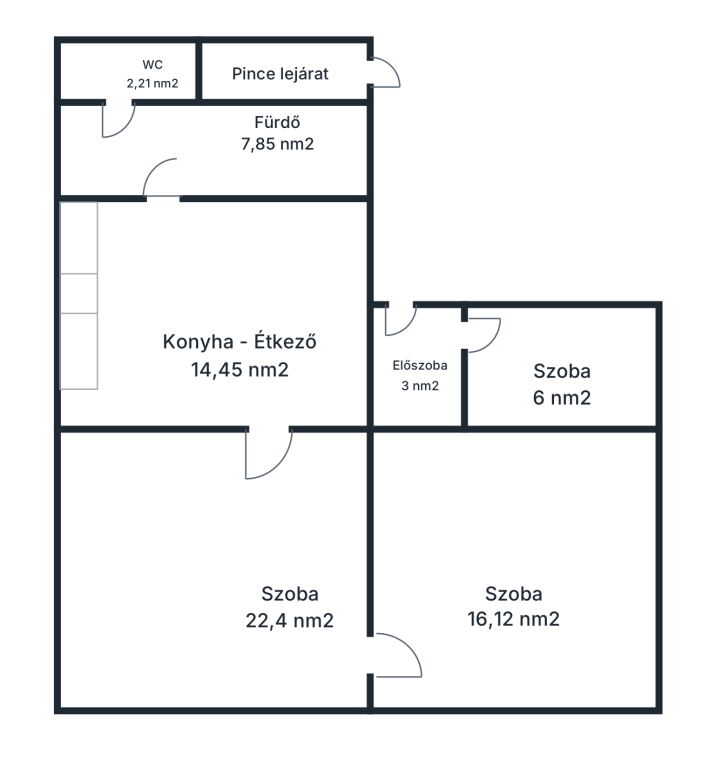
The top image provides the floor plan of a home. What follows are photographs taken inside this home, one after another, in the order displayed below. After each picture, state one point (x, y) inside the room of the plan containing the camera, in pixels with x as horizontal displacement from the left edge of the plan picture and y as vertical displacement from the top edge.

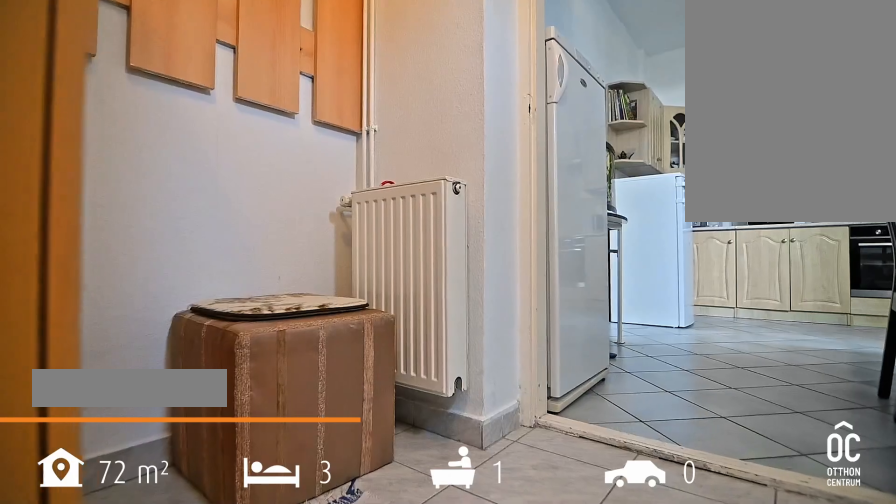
(415, 369)
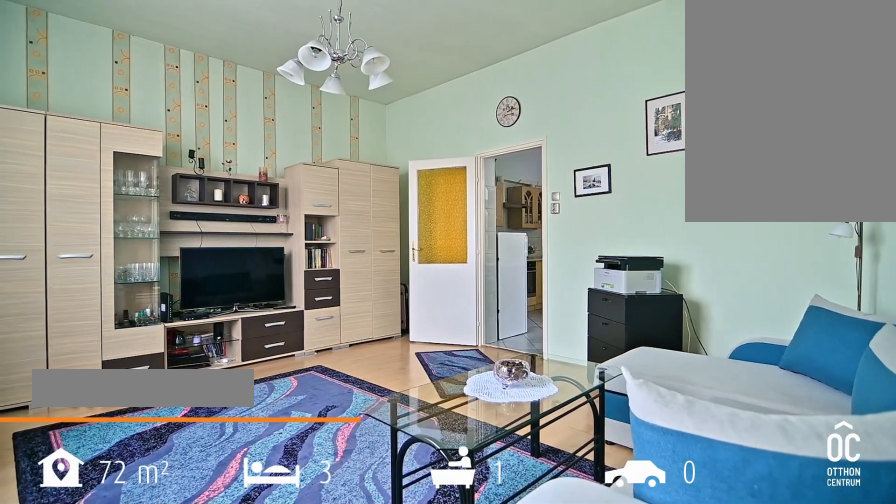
(215, 574)
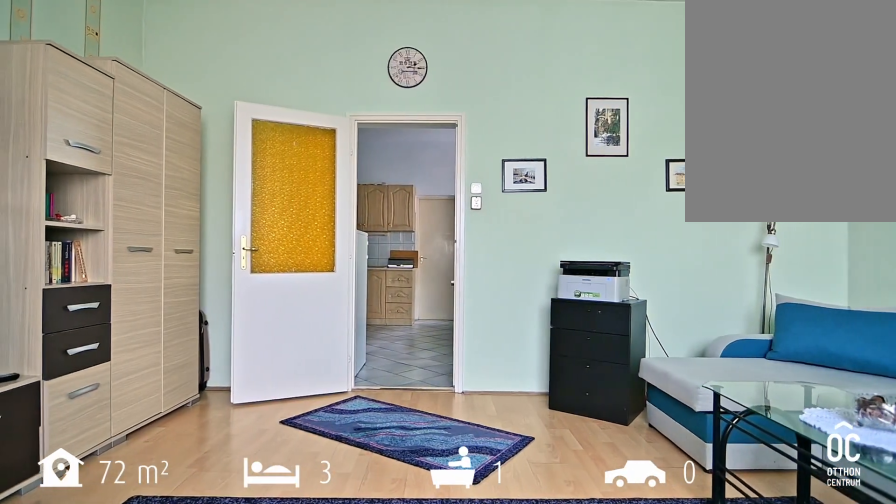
(215, 574)
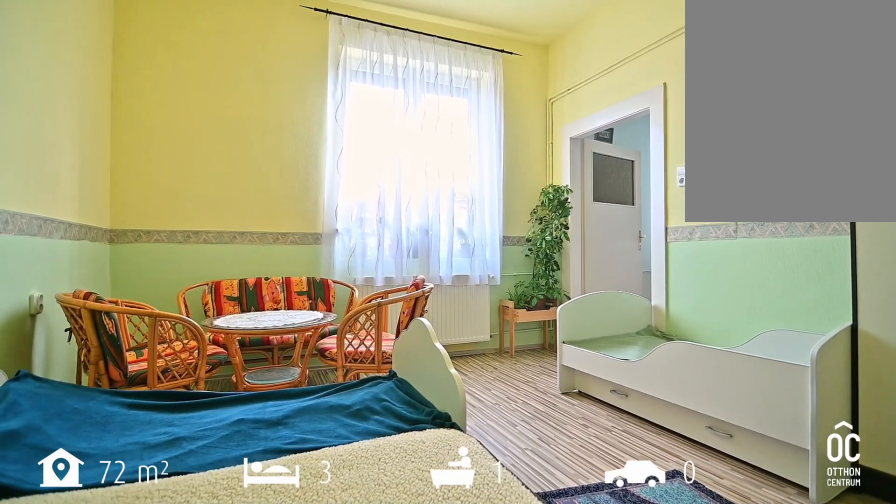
(521, 576)
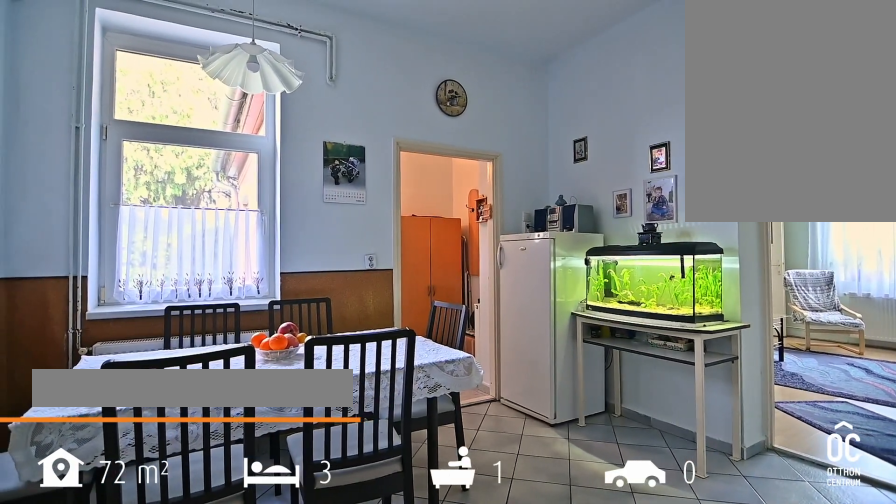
(217, 317)
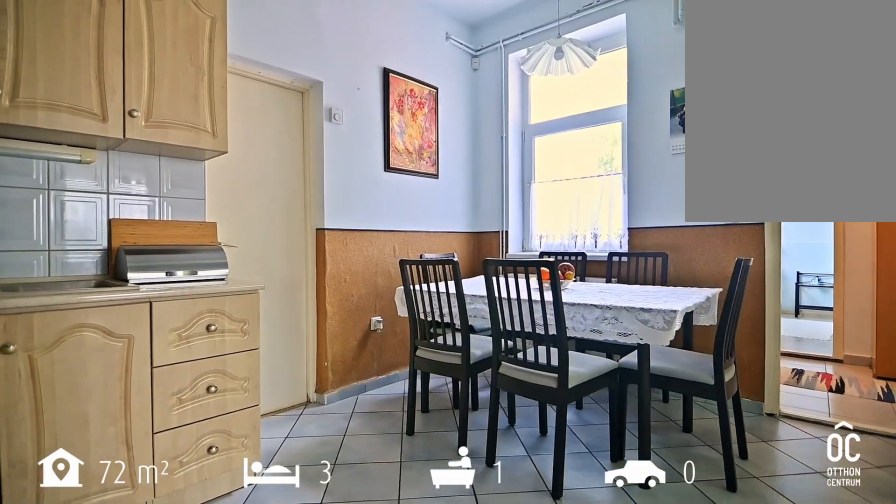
(217, 317)
